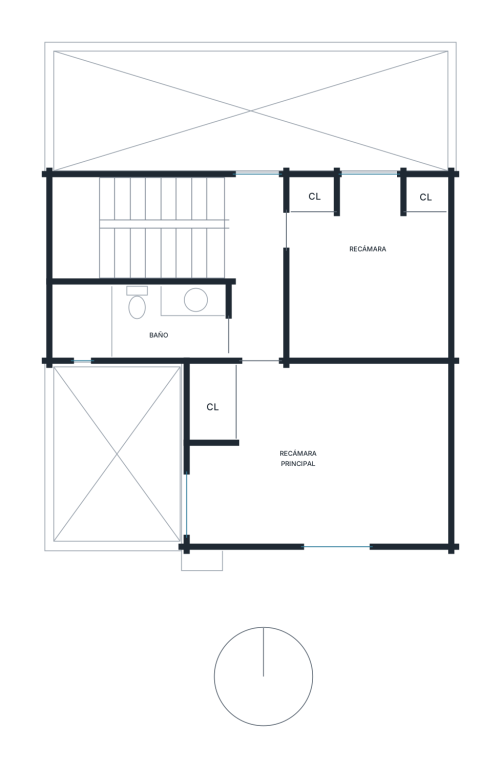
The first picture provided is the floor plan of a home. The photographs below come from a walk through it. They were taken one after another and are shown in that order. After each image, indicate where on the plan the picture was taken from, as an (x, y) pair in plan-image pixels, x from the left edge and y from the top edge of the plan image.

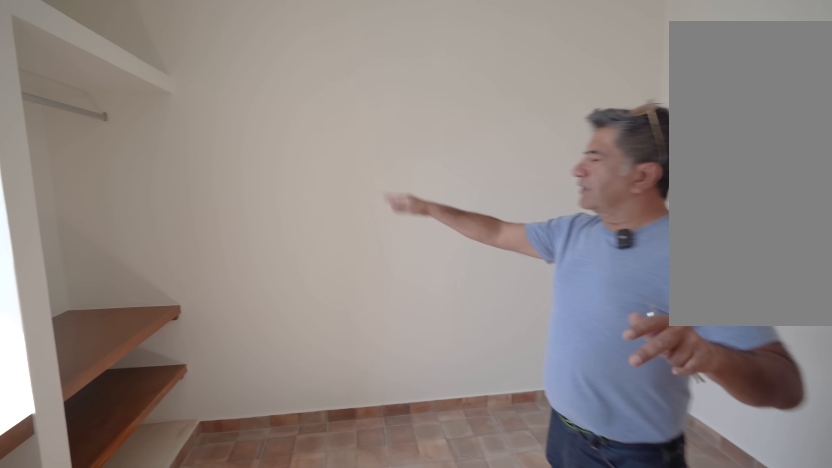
(310, 237)
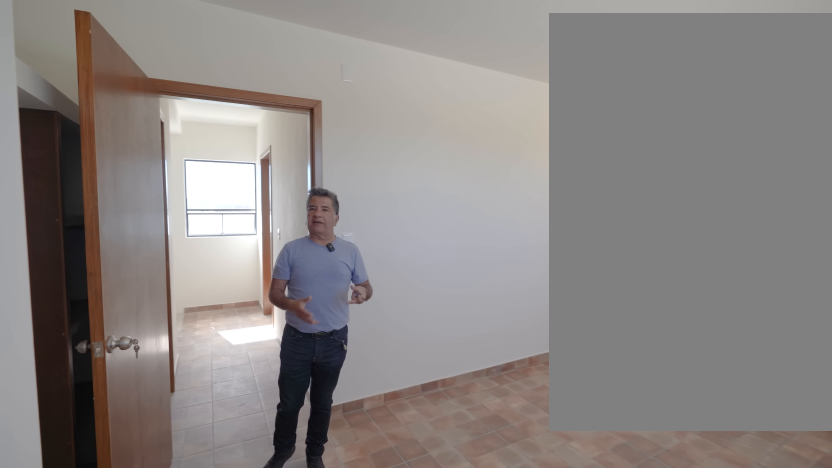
(296, 453)
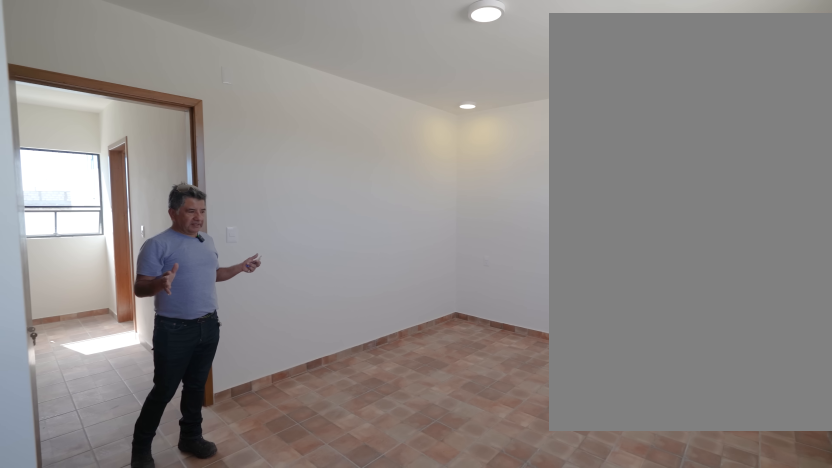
(262, 447)
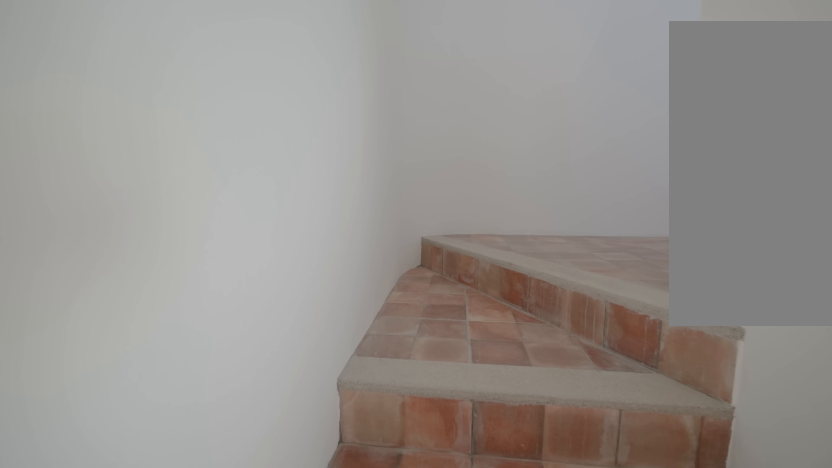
(216, 253)
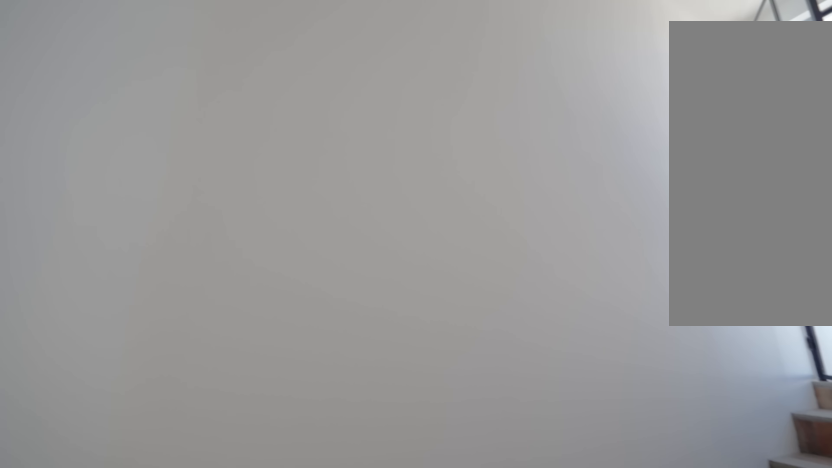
(76, 251)
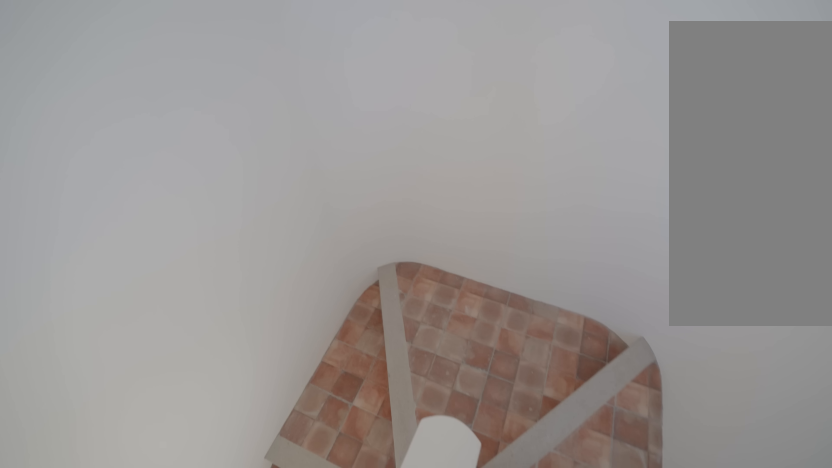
(75, 216)
